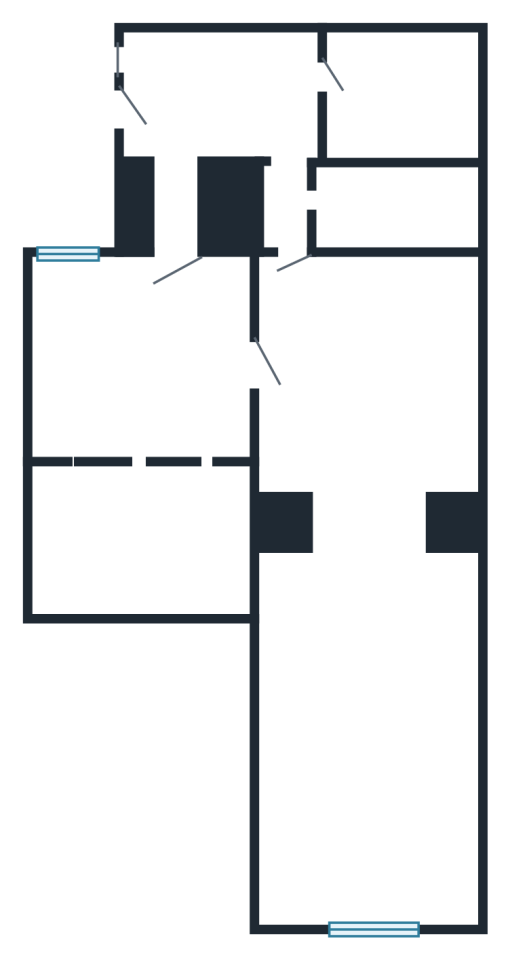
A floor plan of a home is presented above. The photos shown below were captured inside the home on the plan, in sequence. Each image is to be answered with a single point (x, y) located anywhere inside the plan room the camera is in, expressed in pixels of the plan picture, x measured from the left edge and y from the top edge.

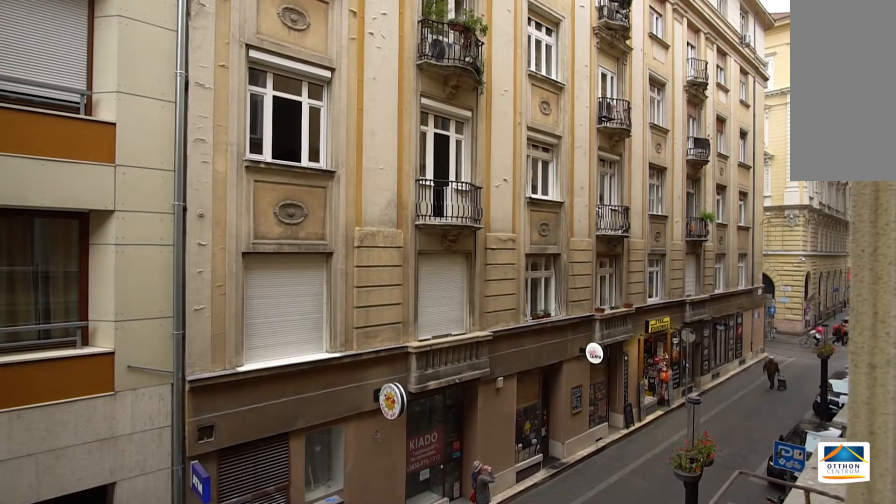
(374, 819)
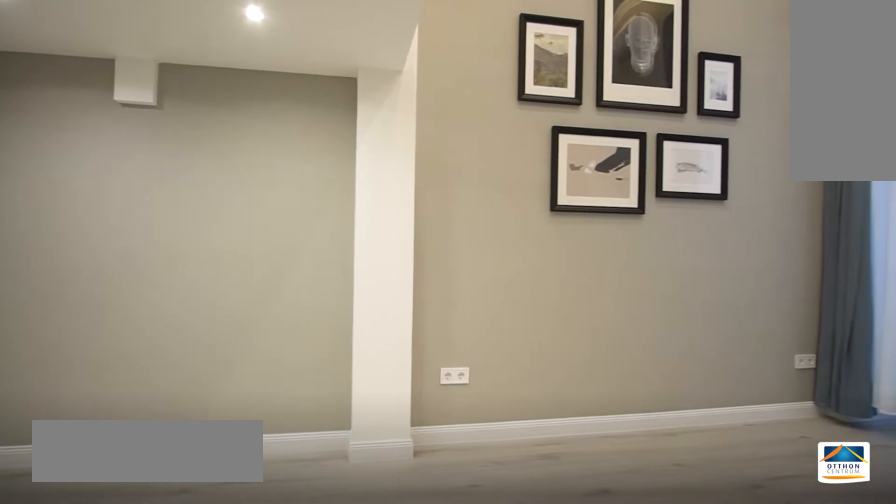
(150, 393)
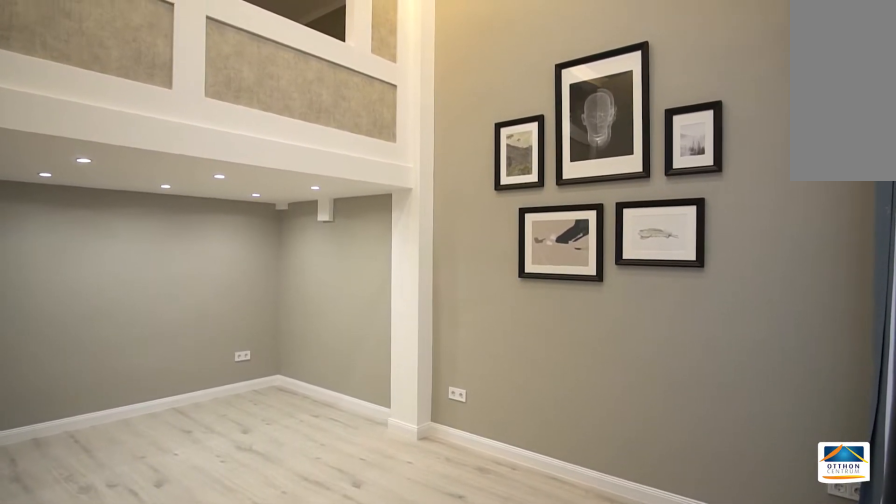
(151, 393)
